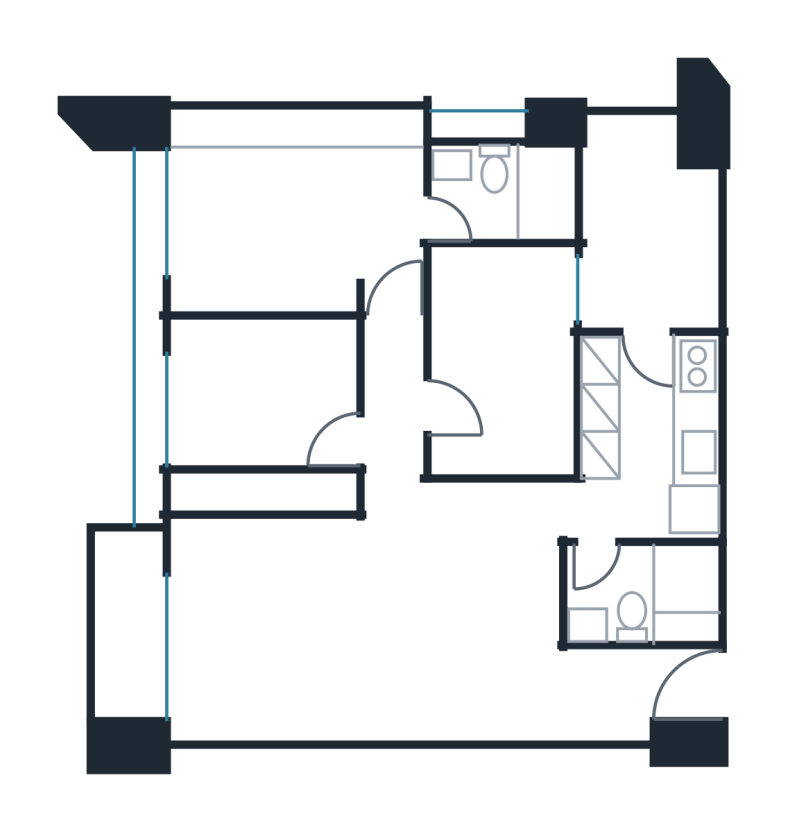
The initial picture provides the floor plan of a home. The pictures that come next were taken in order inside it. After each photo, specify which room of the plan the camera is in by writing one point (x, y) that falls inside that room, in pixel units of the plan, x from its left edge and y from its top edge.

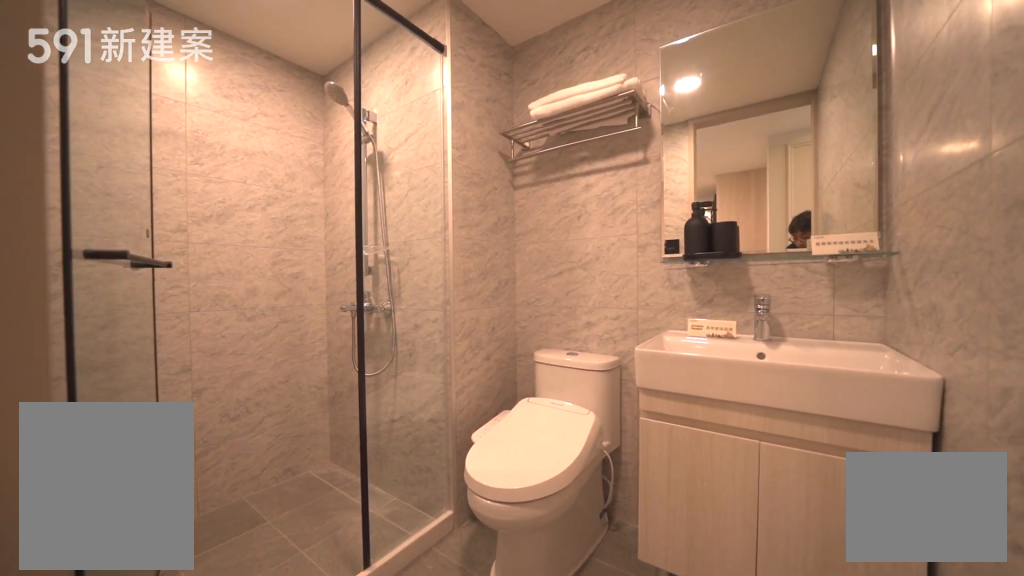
(641, 594)
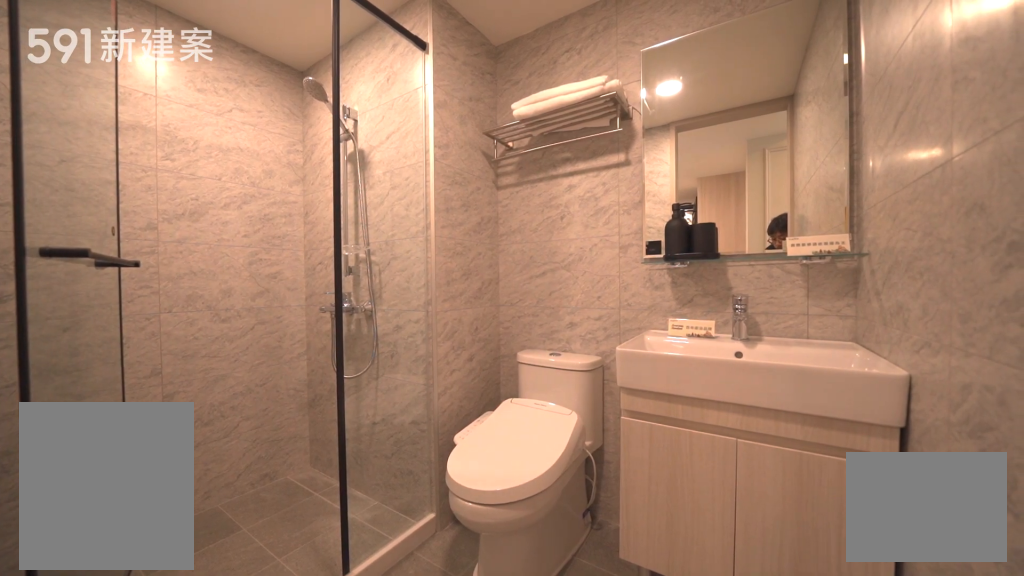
(641, 594)
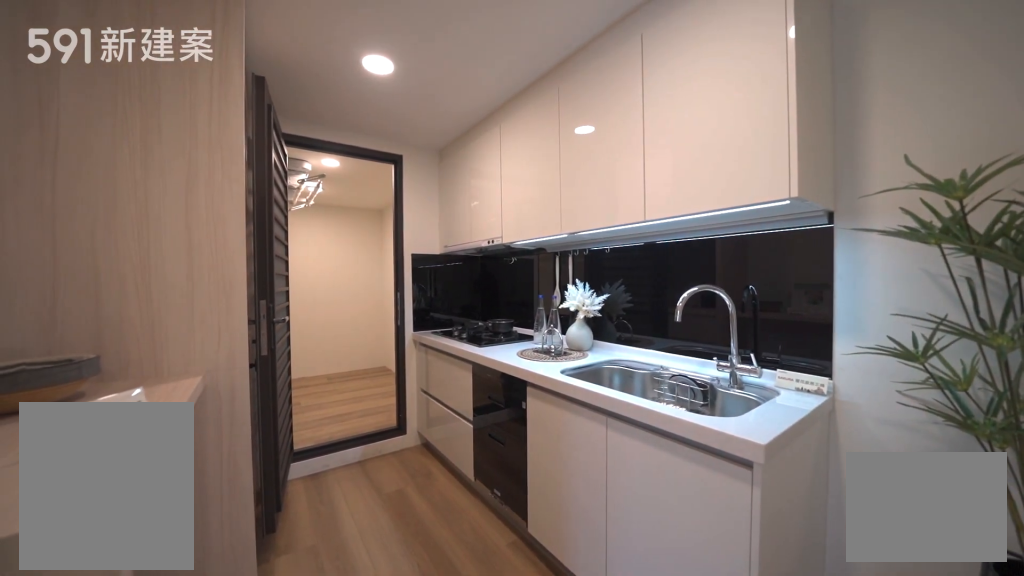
(646, 432)
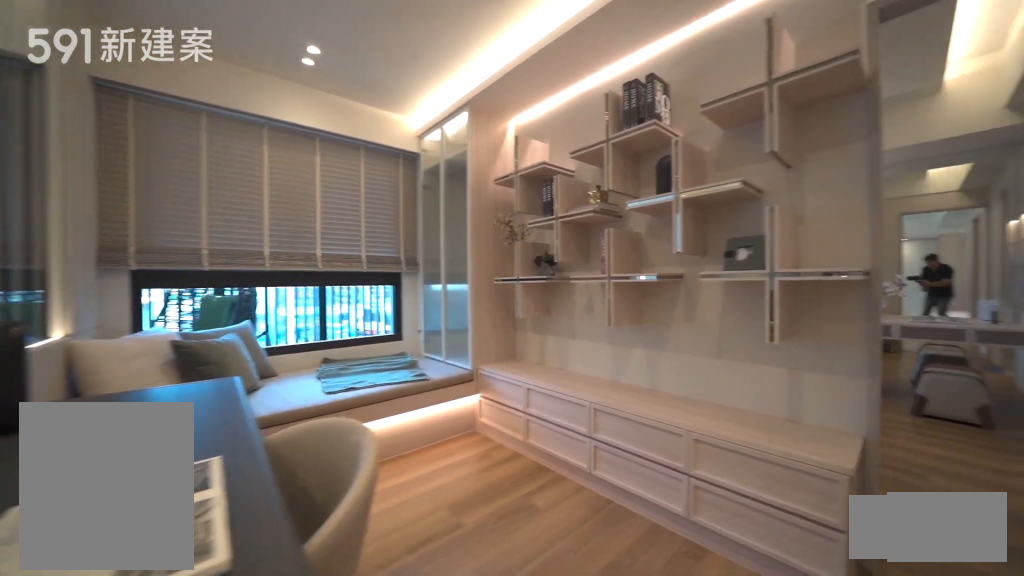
(262, 413)
